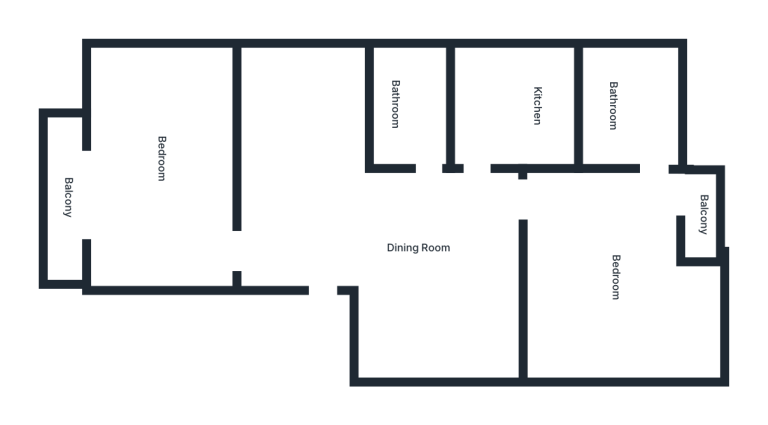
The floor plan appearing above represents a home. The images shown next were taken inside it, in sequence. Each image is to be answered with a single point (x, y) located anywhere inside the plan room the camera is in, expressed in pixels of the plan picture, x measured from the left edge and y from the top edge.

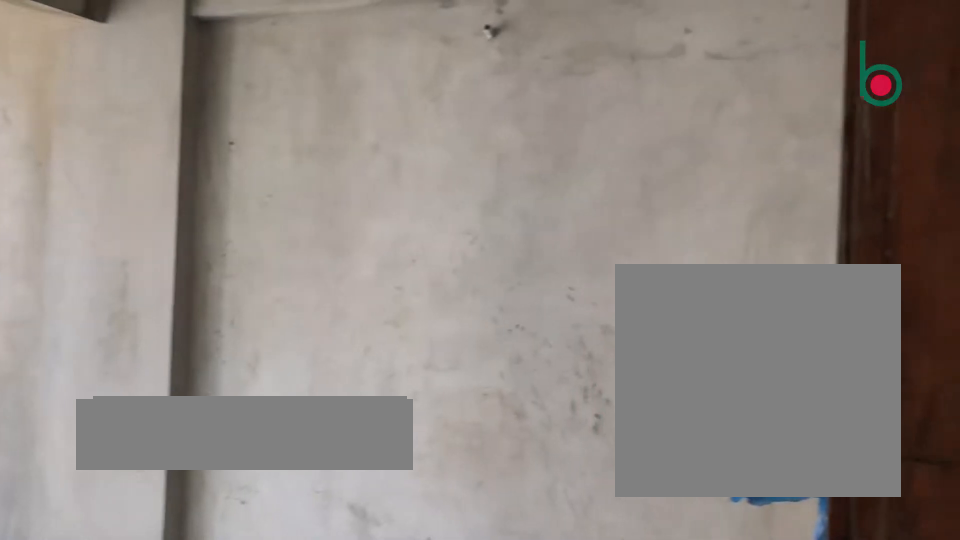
(615, 278)
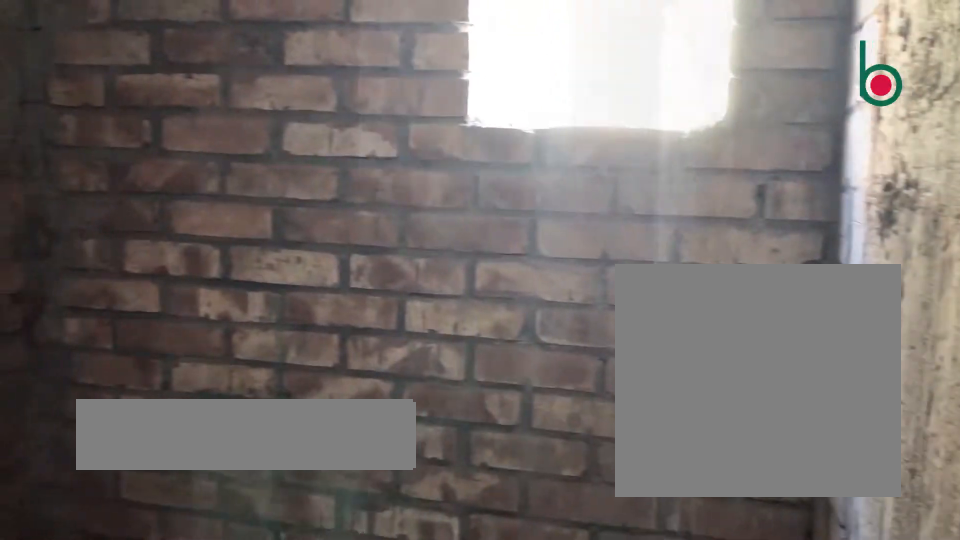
(624, 107)
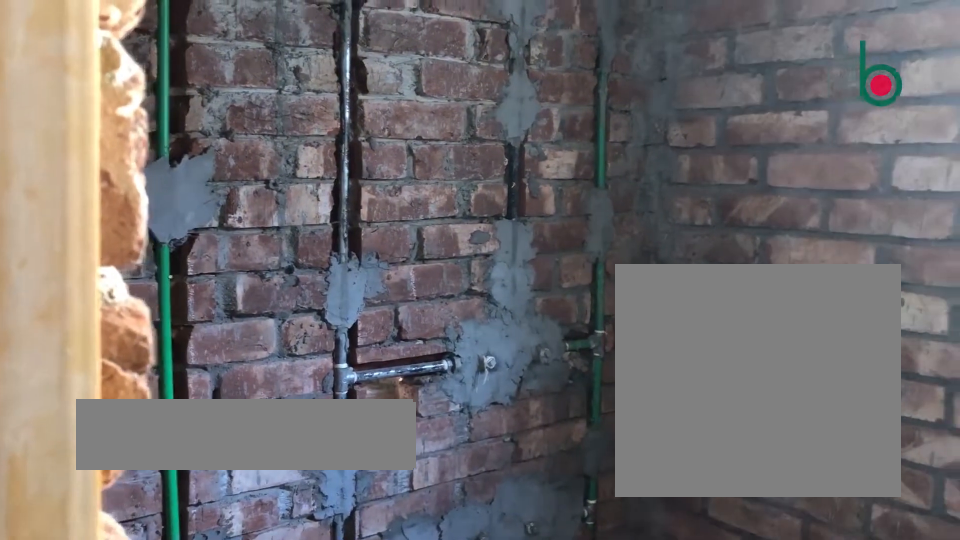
(624, 107)
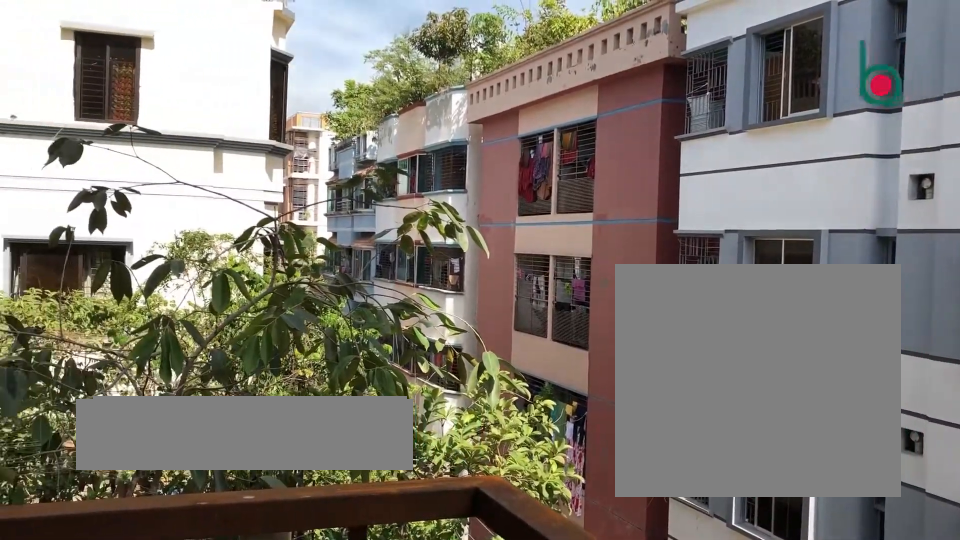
(702, 213)
